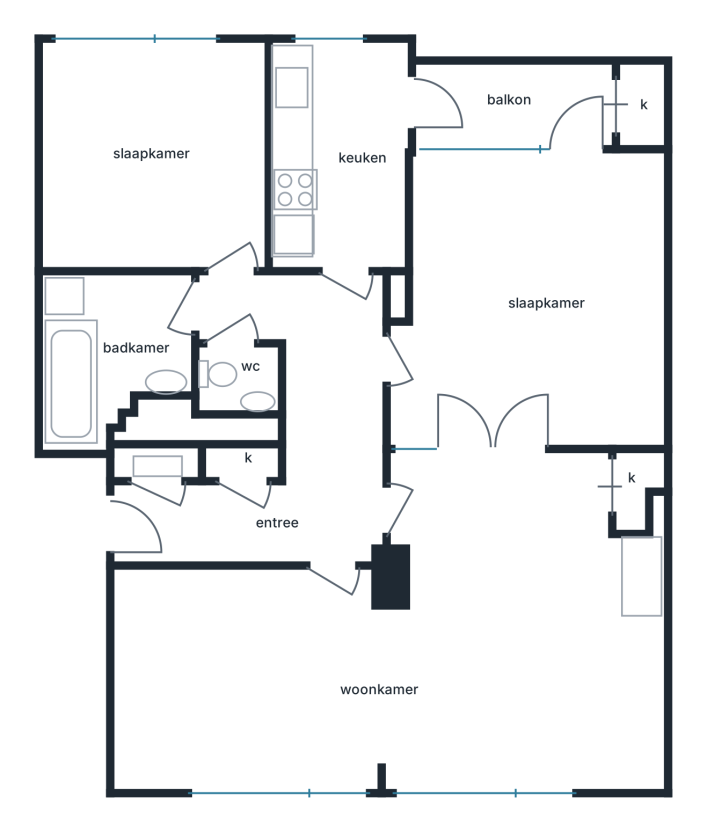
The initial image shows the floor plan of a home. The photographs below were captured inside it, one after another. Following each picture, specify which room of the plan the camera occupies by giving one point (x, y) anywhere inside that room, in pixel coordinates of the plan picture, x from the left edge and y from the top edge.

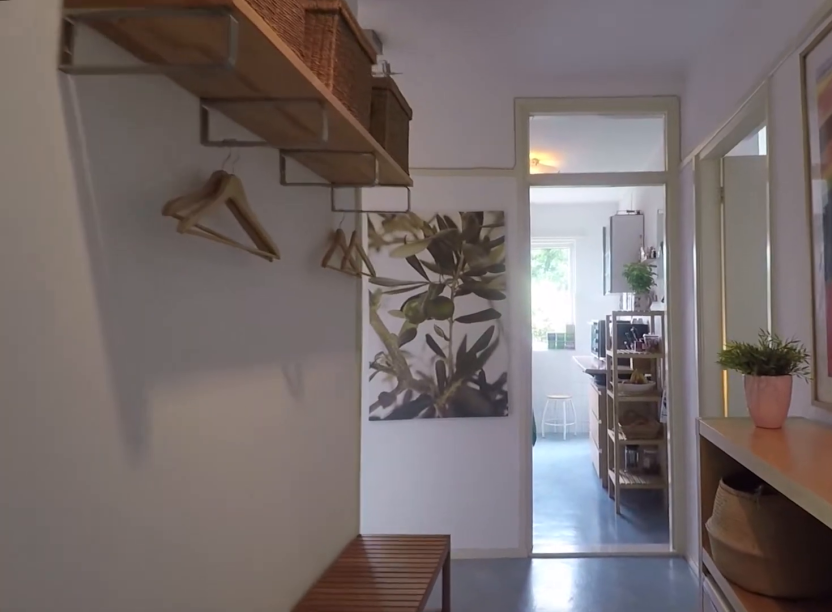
(291, 431)
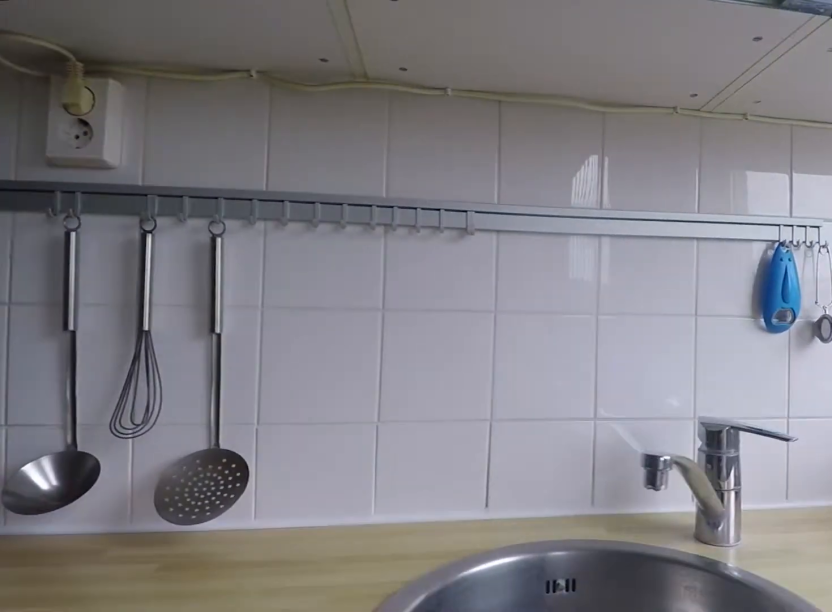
(296, 143)
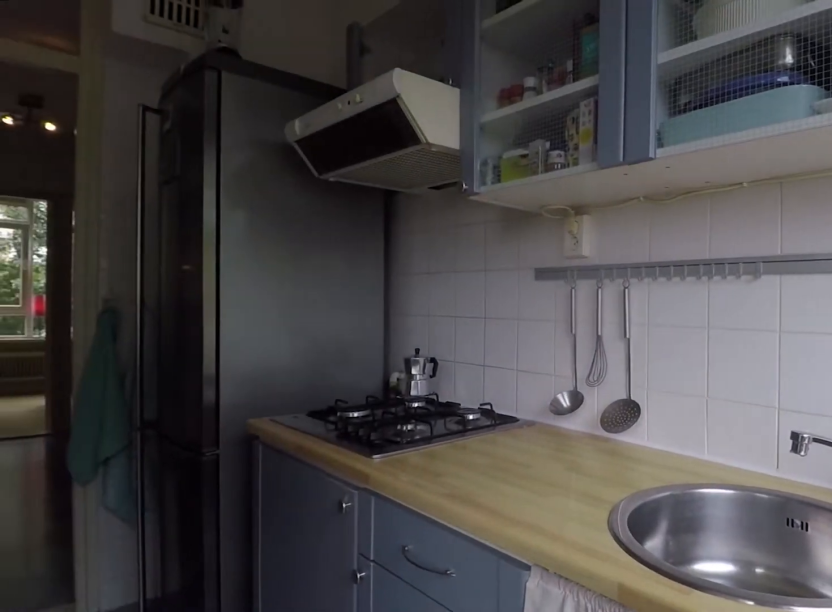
(296, 143)
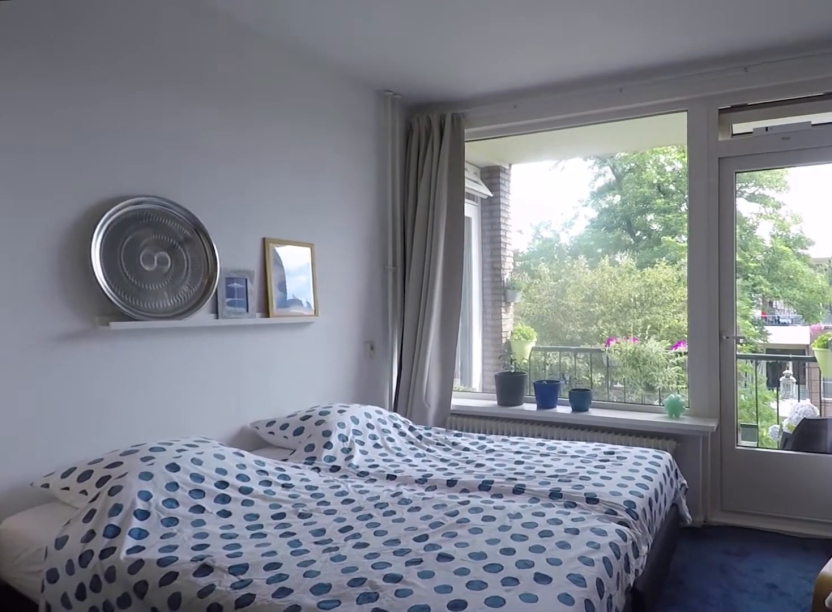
(532, 303)
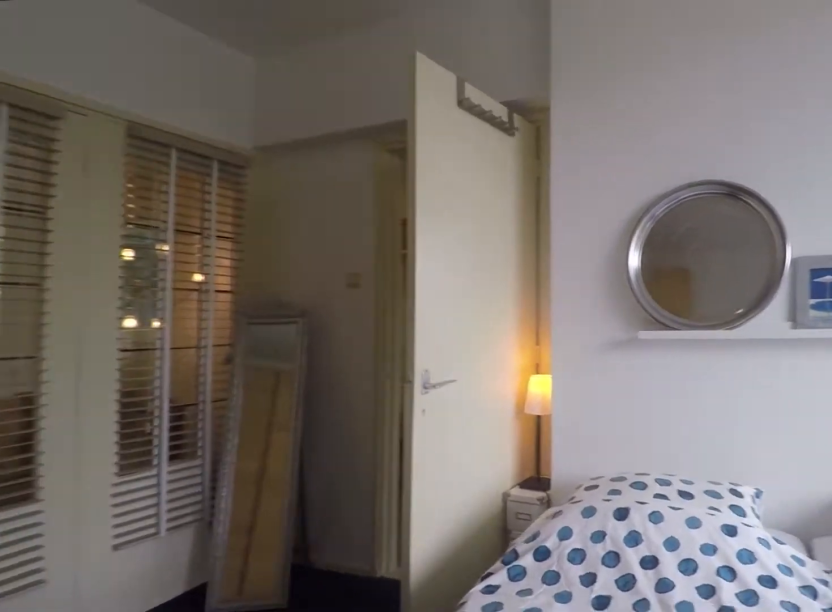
(532, 303)
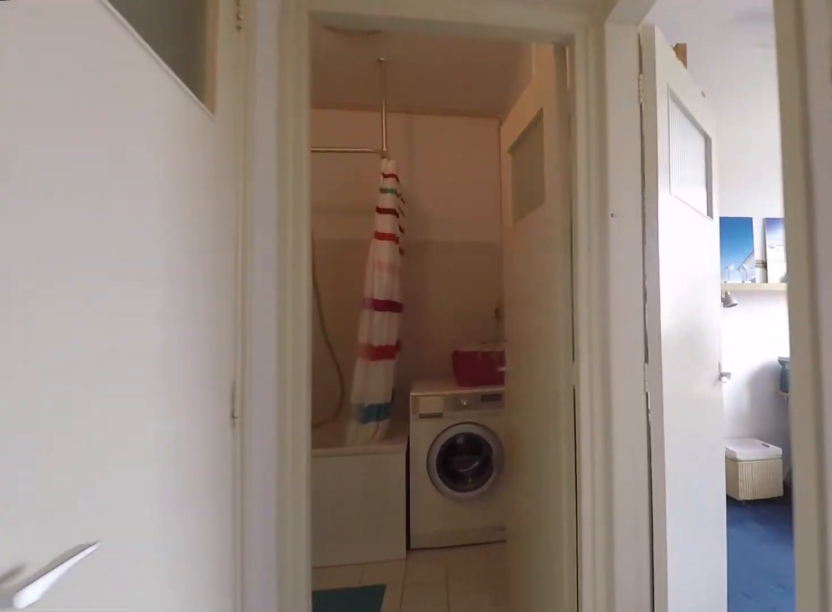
(305, 481)
